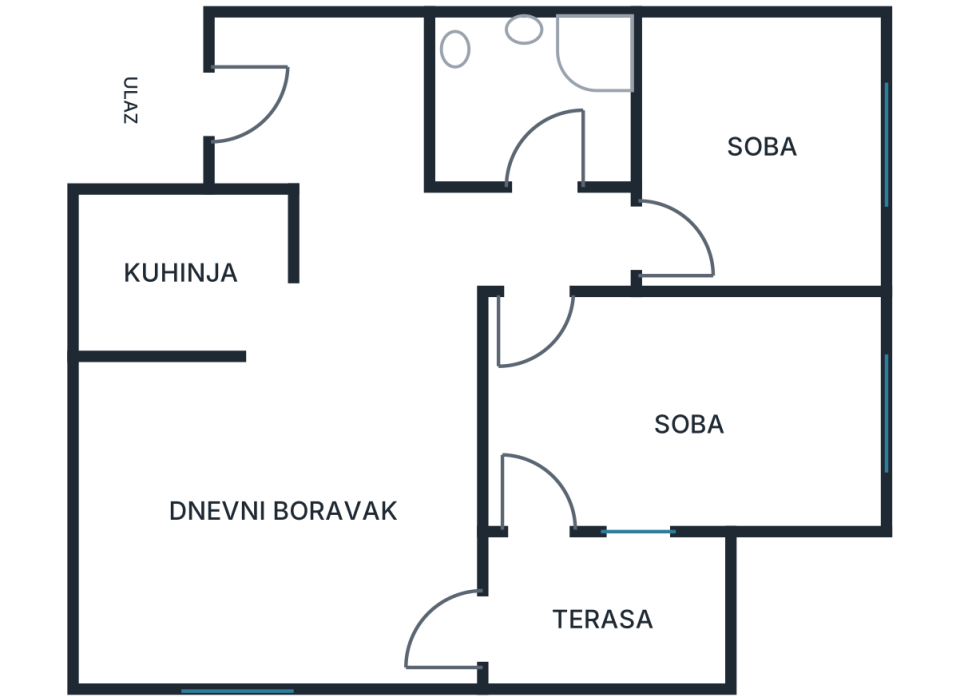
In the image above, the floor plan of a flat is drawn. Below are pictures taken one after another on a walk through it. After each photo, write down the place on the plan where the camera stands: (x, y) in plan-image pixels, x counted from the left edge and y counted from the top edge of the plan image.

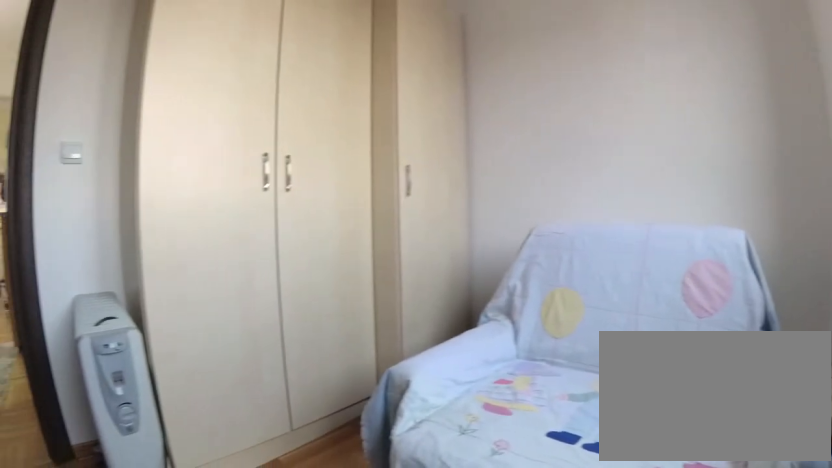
(849, 211)
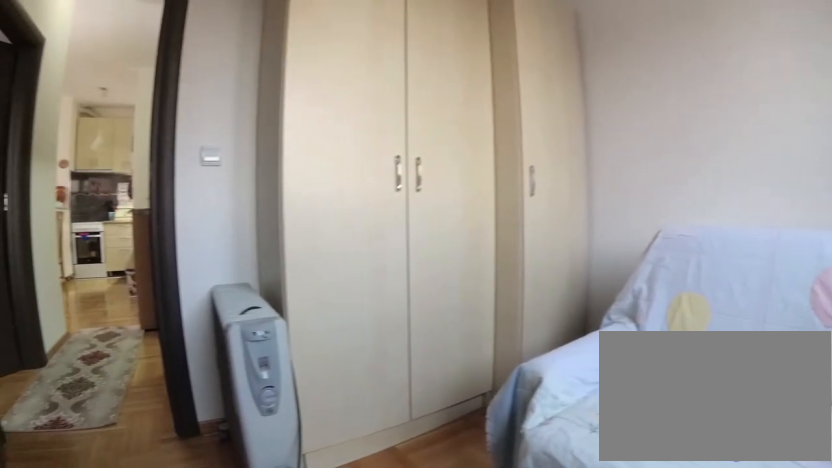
(859, 222)
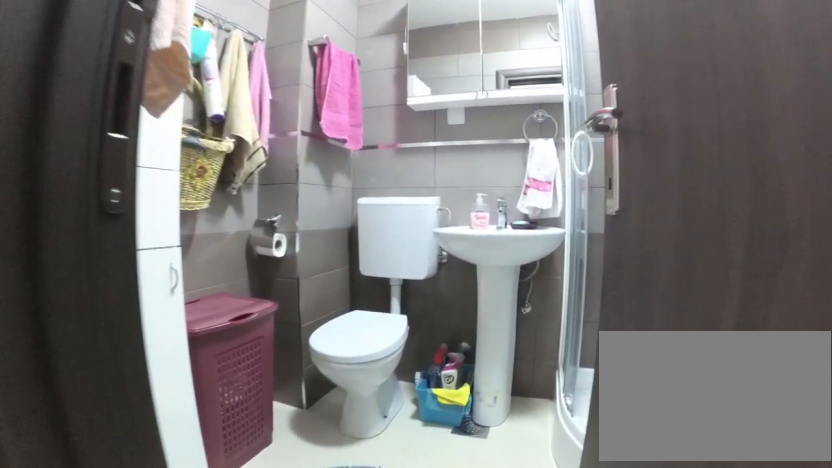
(566, 247)
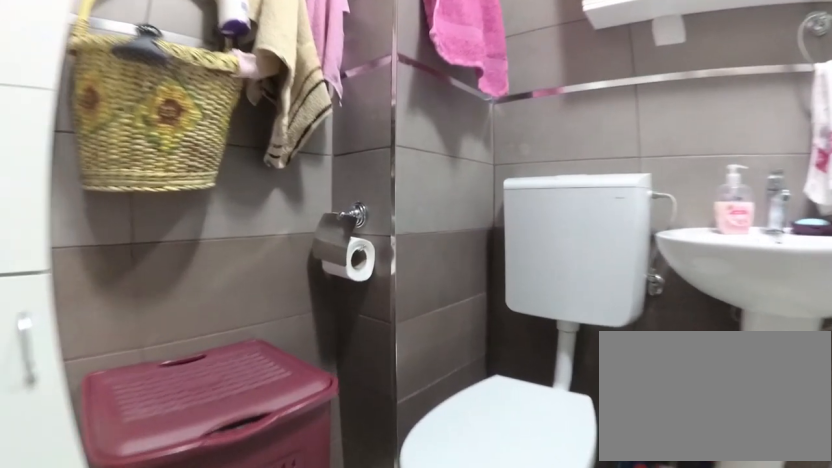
(516, 147)
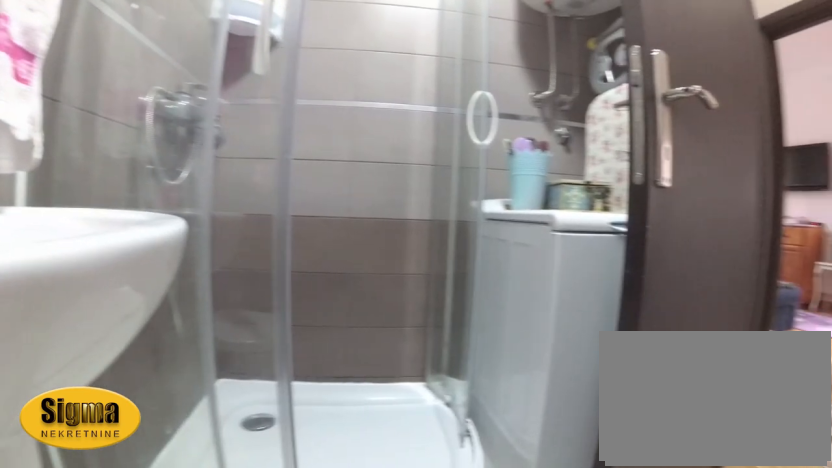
(470, 92)
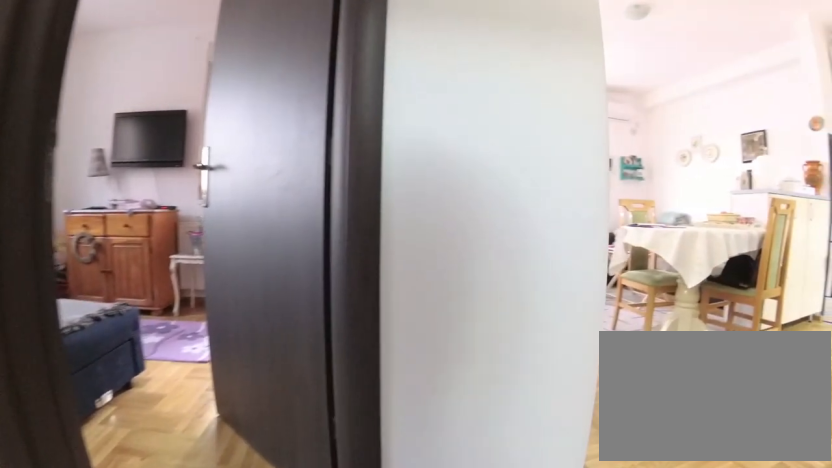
(563, 184)
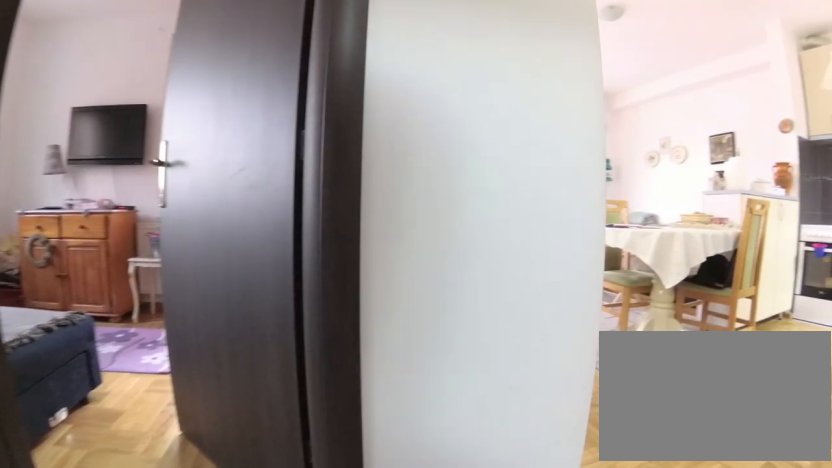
(561, 196)
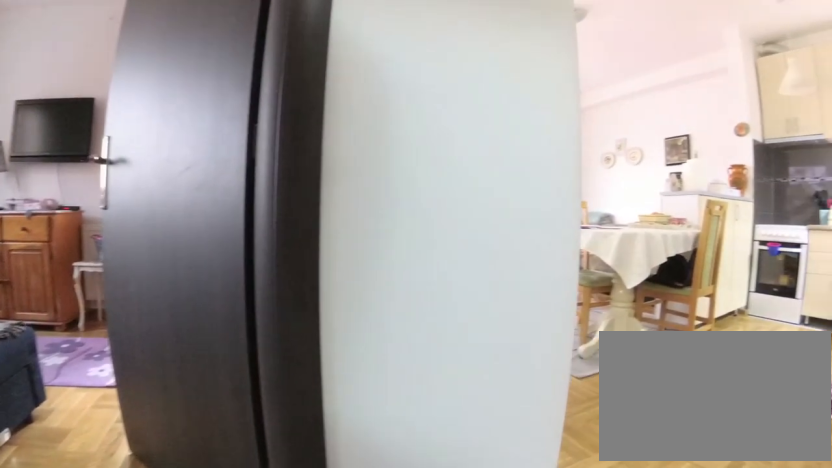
(558, 209)
